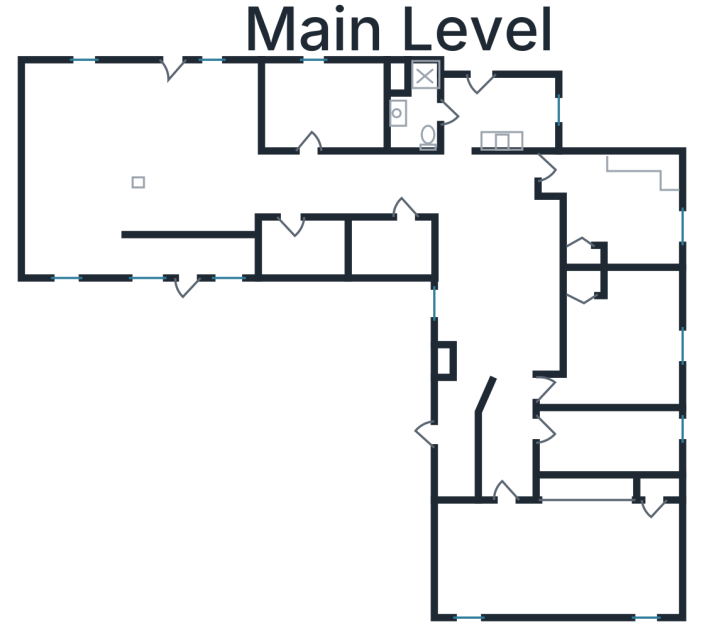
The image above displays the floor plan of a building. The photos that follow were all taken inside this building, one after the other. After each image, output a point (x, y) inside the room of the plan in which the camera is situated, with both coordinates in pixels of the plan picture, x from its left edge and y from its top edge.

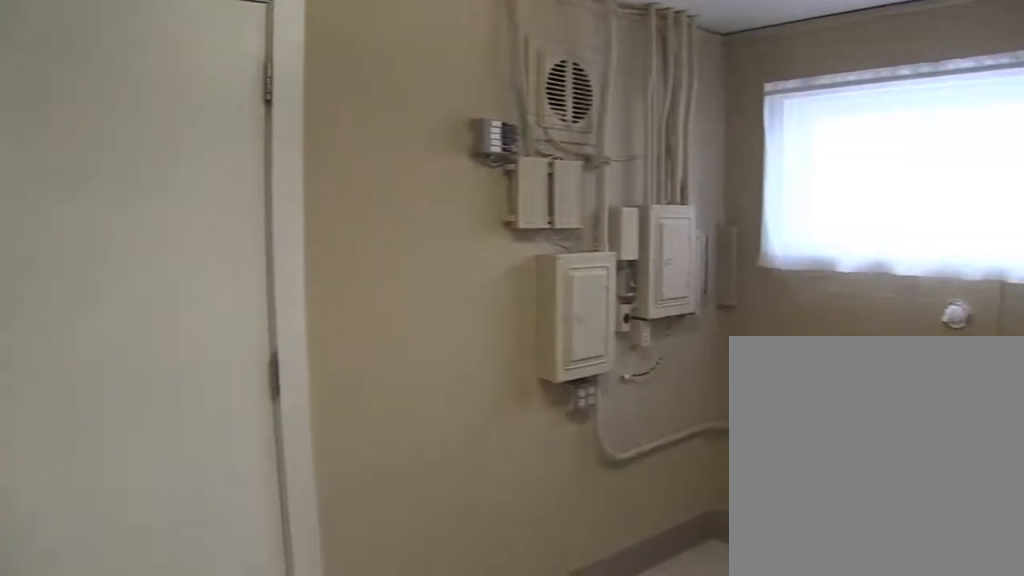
(498, 112)
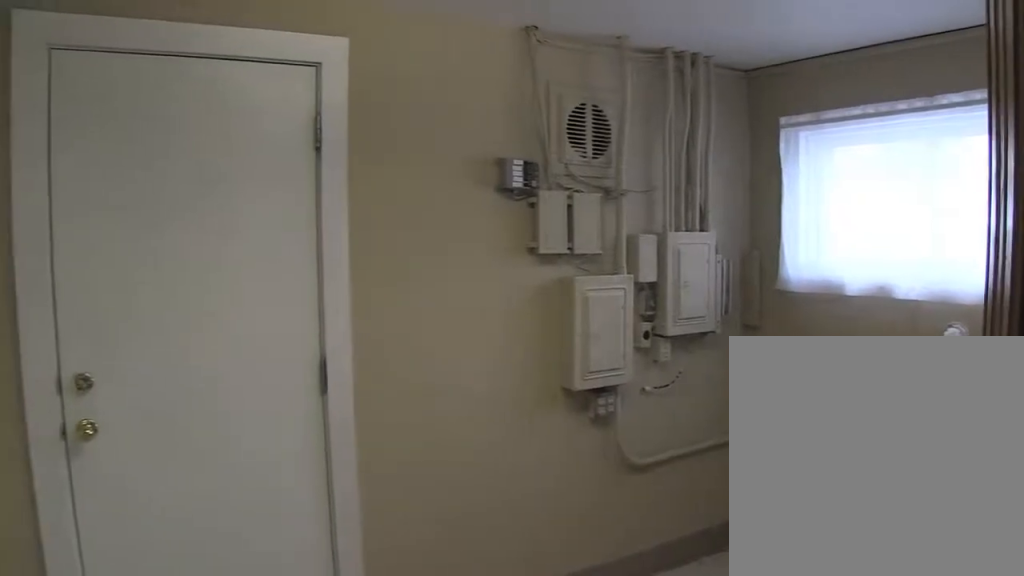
(498, 112)
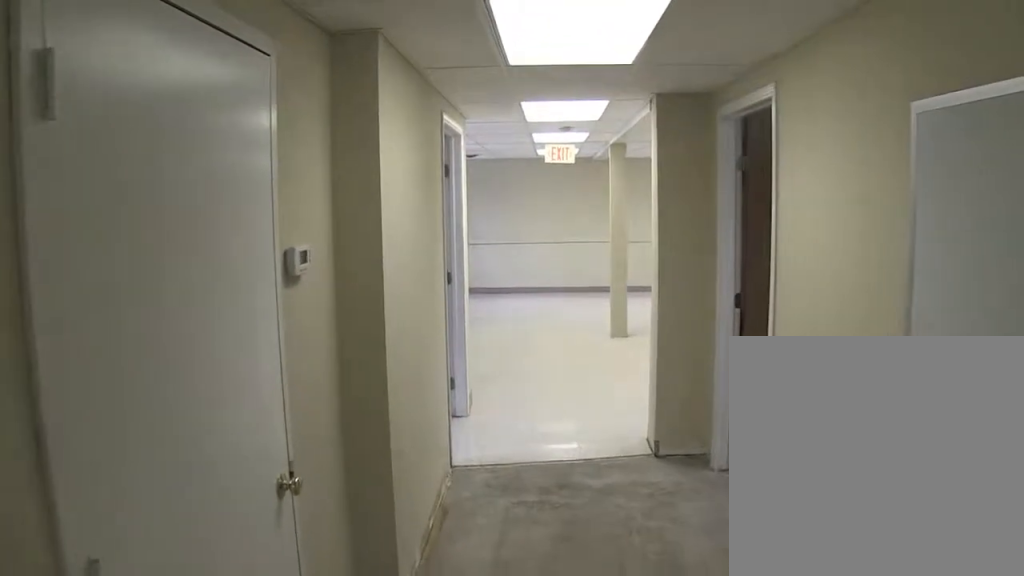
(347, 183)
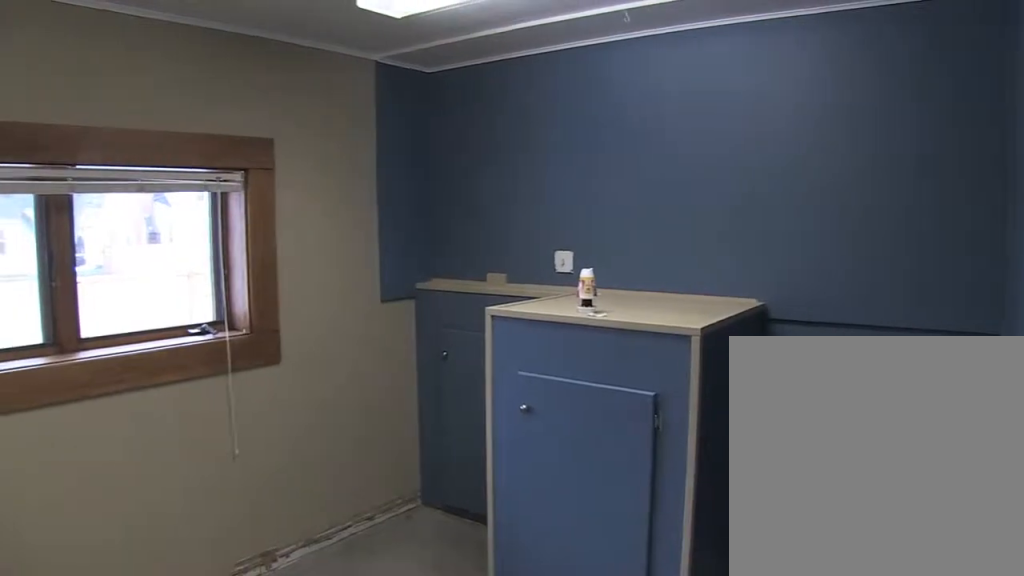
(324, 105)
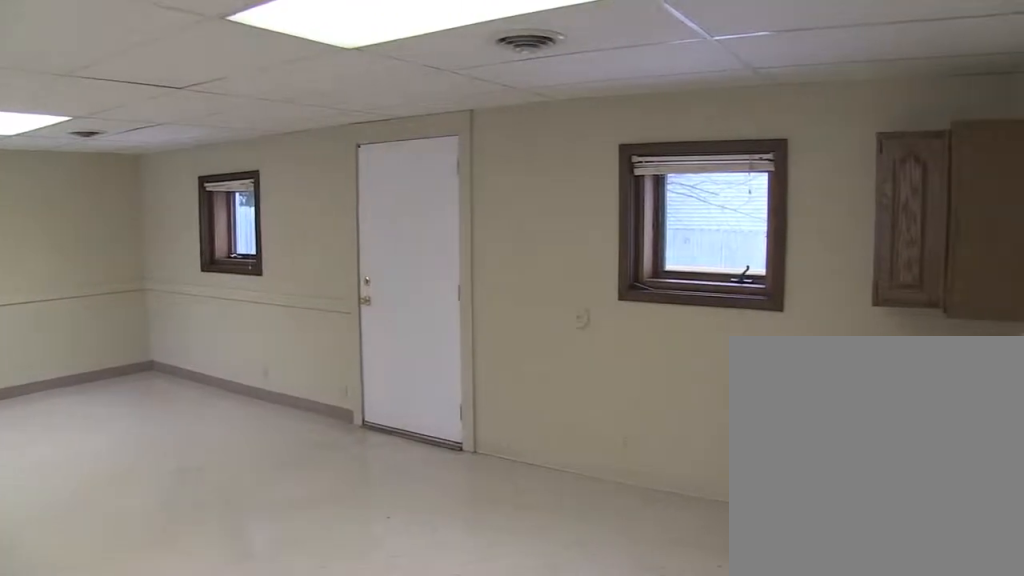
(134, 158)
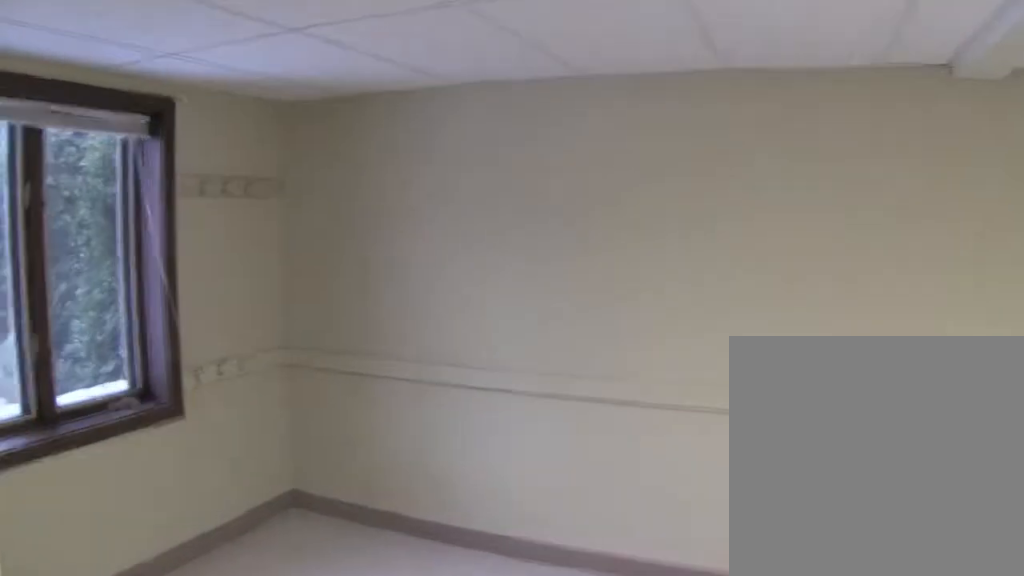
(134, 158)
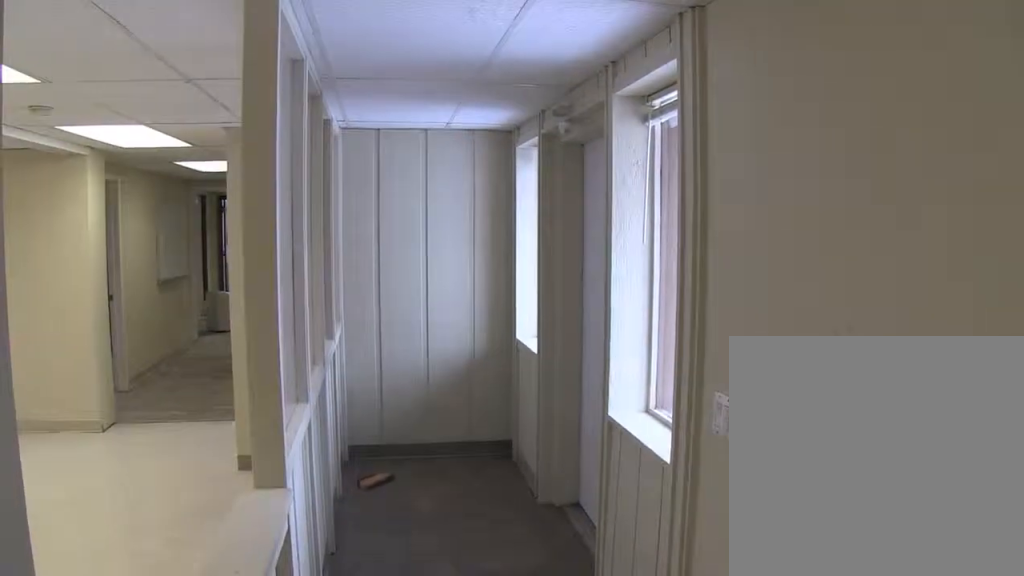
(190, 257)
